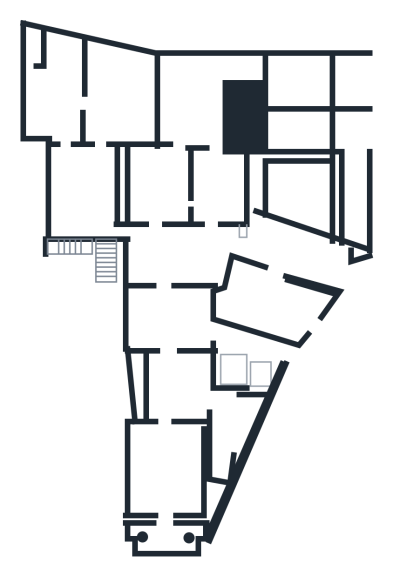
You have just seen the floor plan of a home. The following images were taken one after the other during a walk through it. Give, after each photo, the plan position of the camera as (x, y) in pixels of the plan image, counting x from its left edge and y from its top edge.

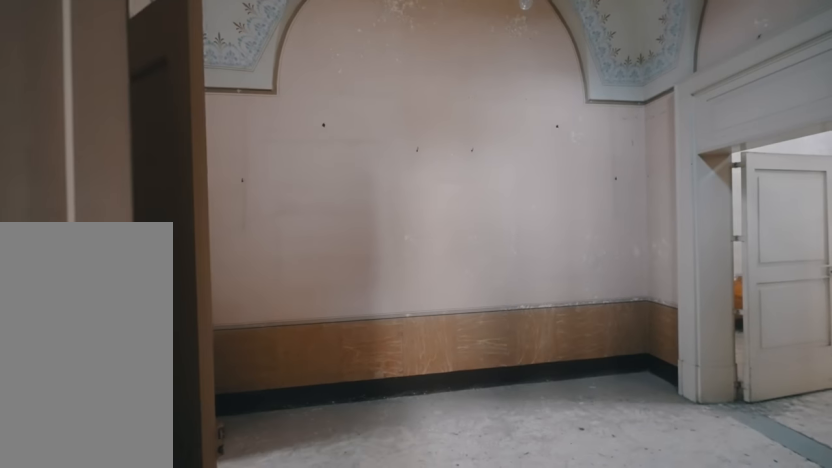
(168, 393)
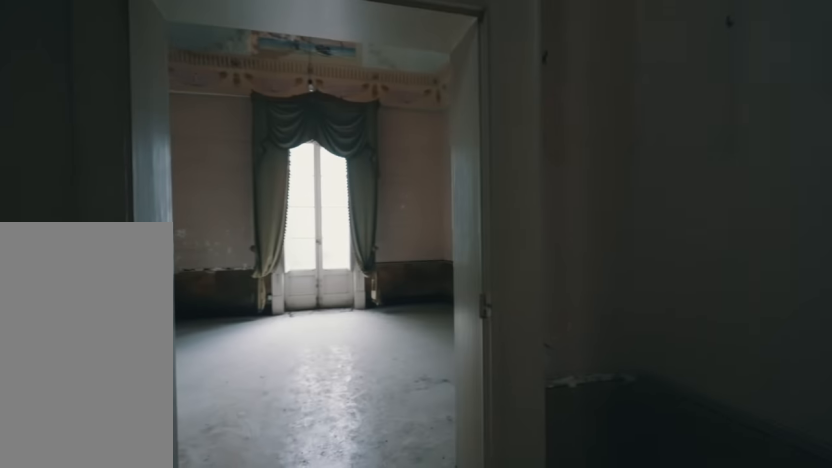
(168, 437)
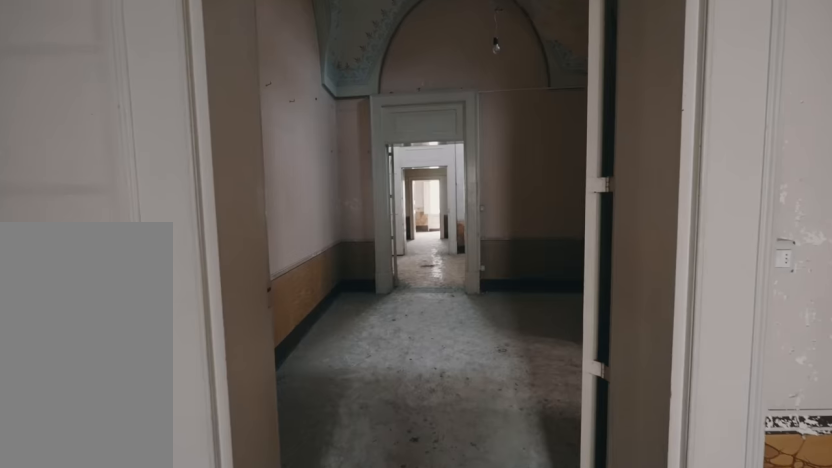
(170, 457)
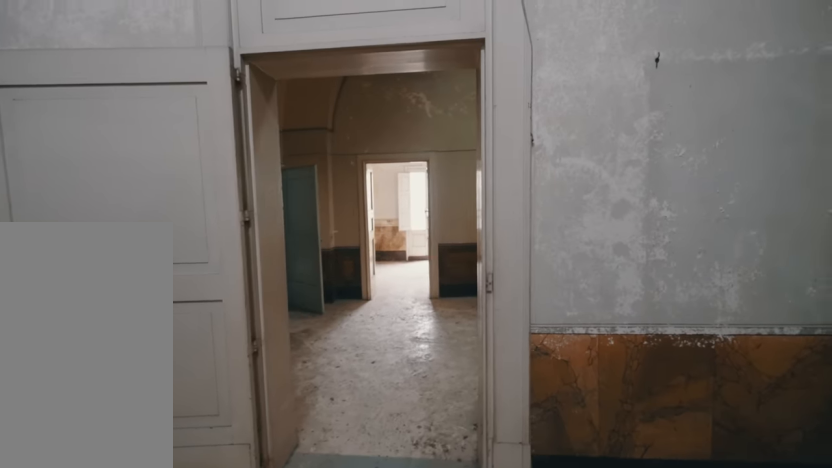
(168, 324)
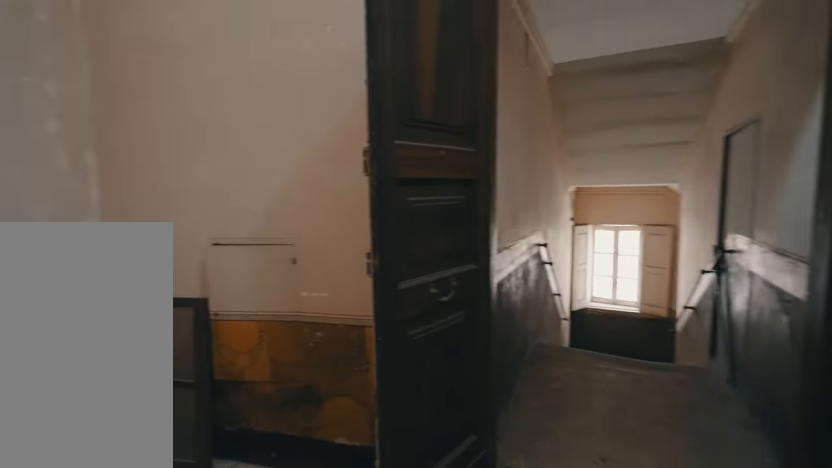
(168, 324)
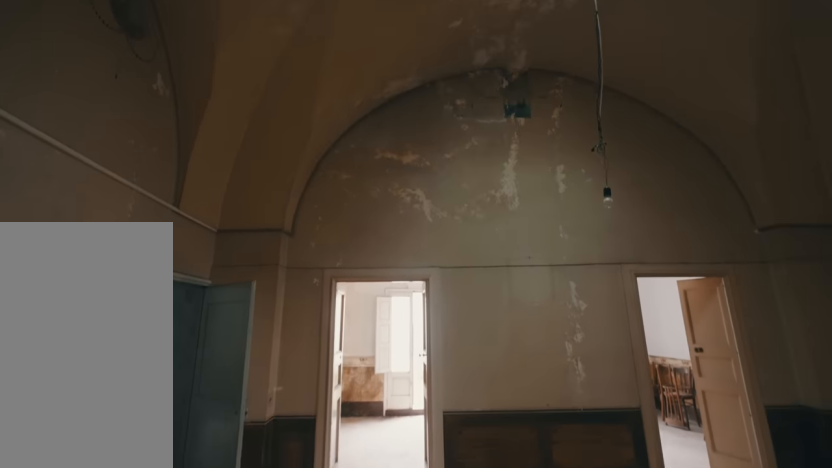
(179, 260)
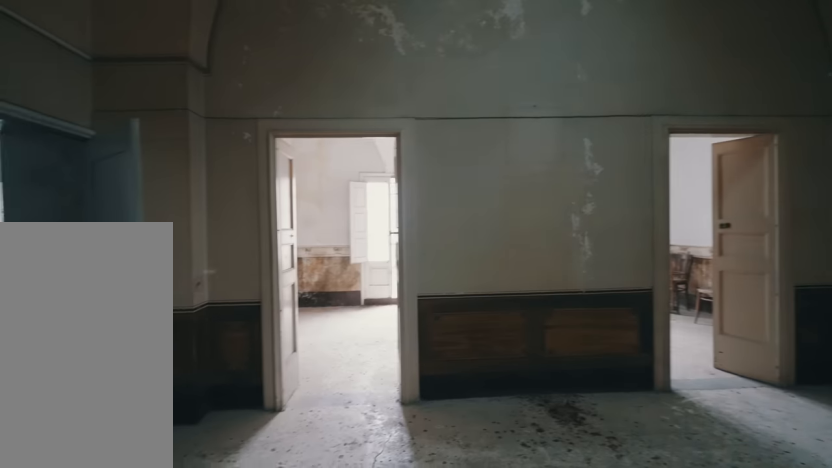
(178, 260)
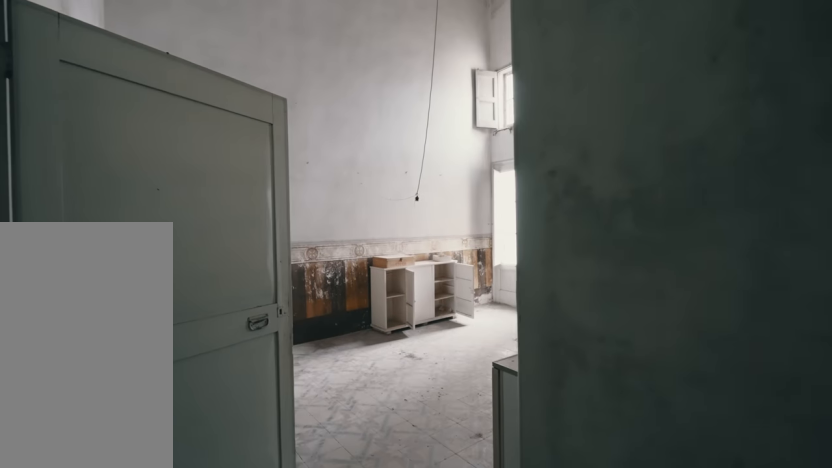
(105, 210)
